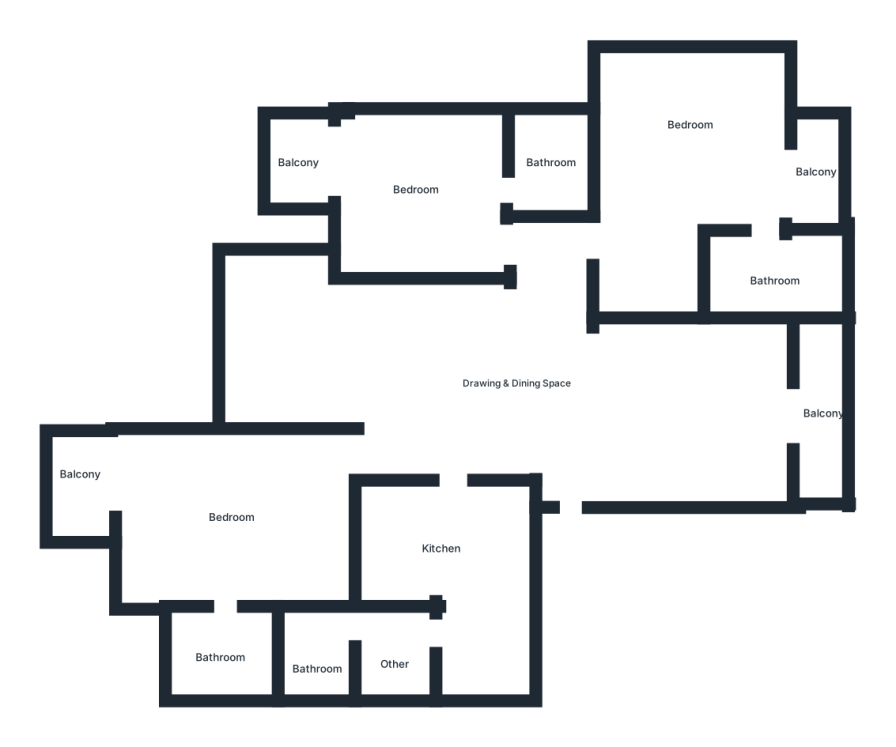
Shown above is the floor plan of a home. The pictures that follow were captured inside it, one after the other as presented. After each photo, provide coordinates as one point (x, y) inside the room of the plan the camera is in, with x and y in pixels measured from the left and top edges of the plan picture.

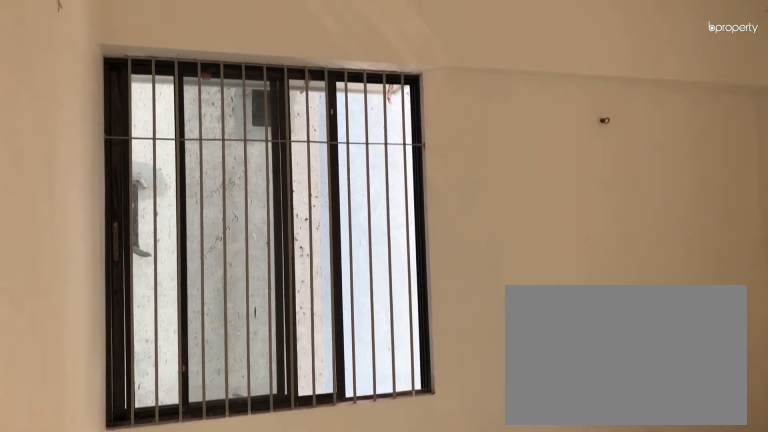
(677, 125)
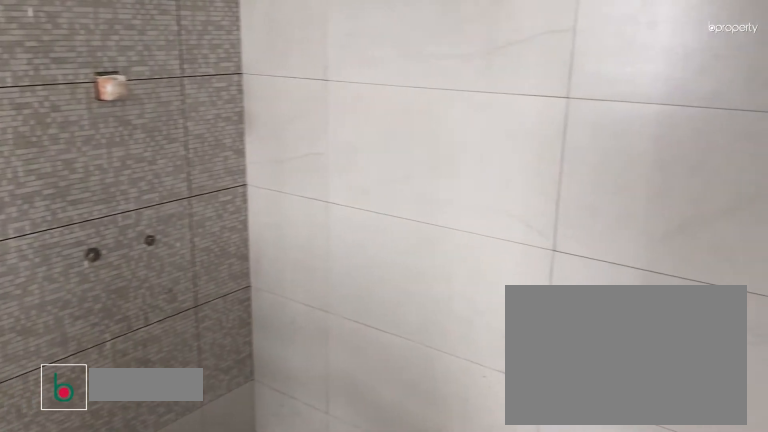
(767, 274)
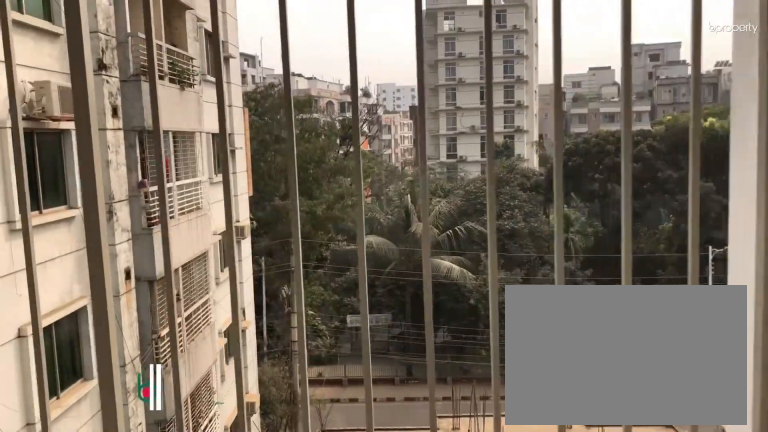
(821, 178)
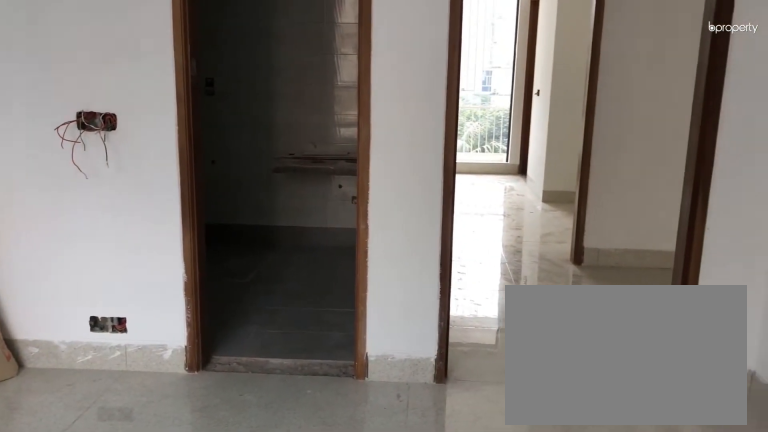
(413, 204)
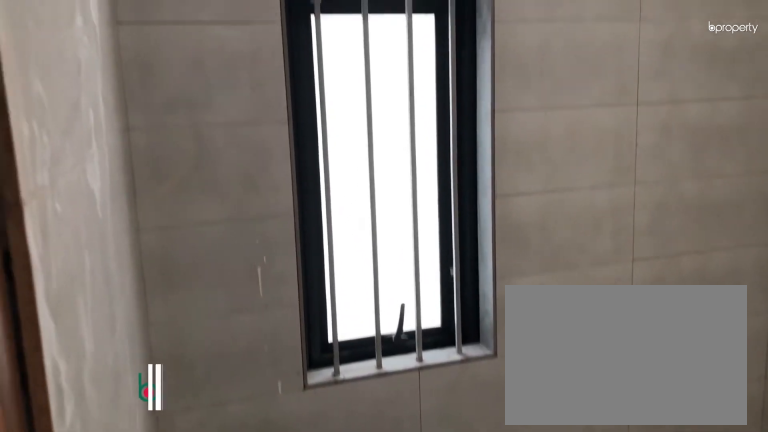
(558, 163)
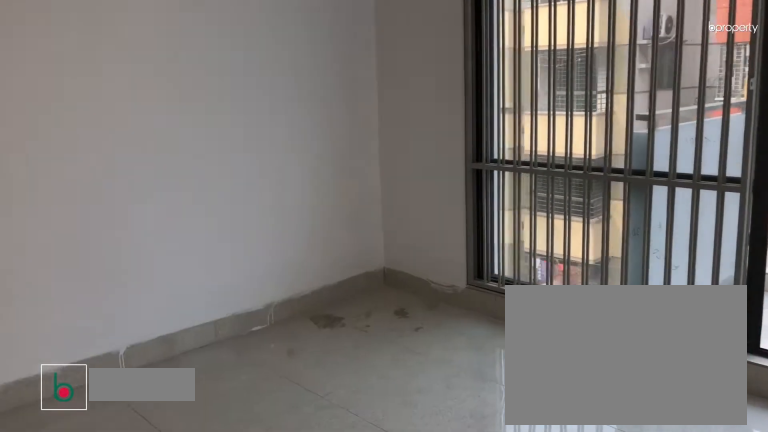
(227, 531)
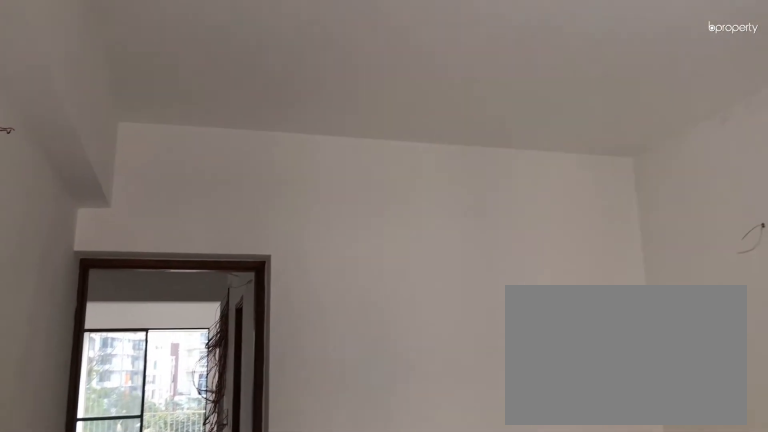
(227, 531)
